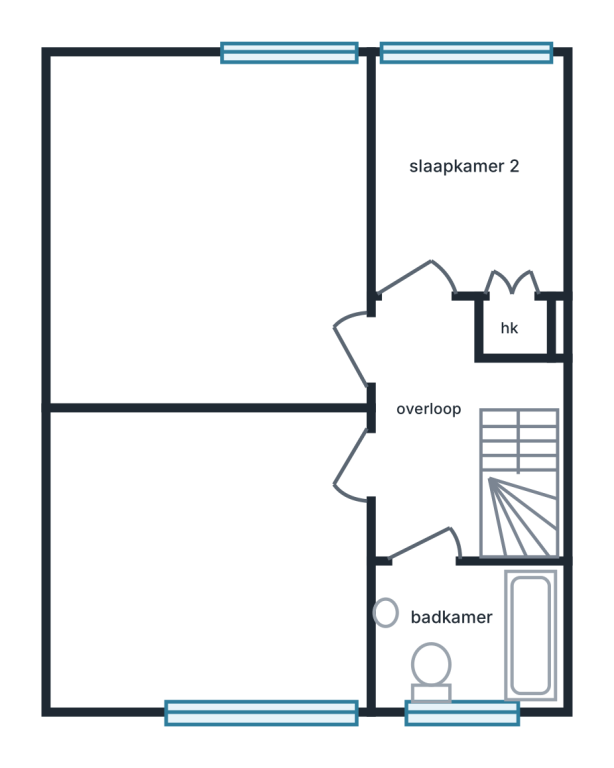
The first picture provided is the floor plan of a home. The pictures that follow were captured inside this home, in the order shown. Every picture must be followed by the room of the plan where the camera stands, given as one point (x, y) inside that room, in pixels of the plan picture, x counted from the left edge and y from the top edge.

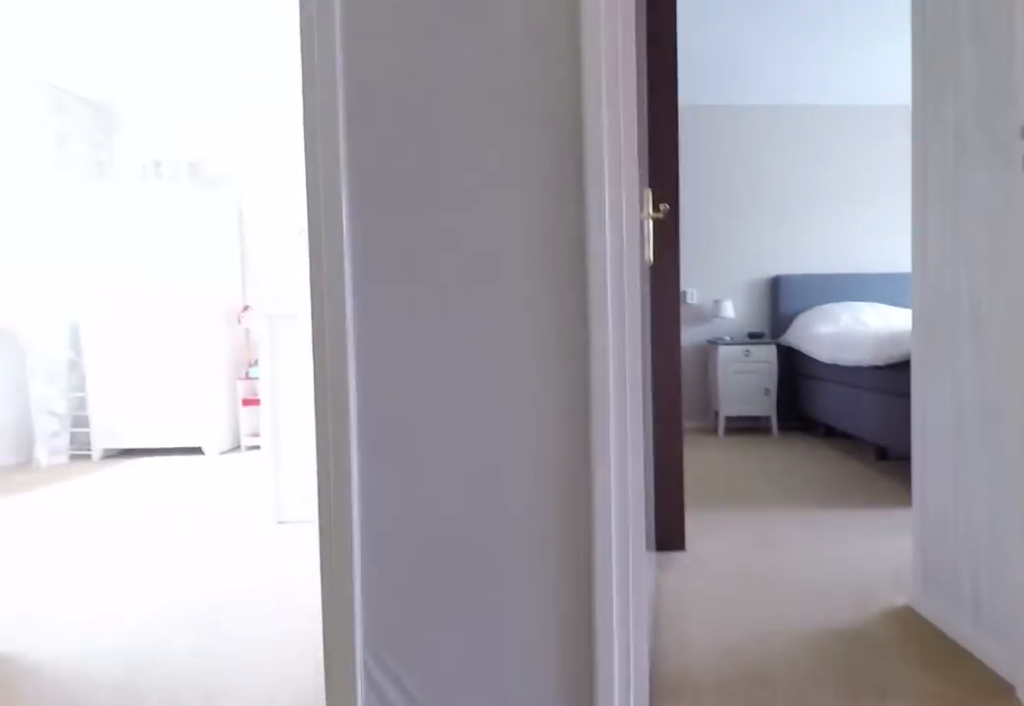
(436, 429)
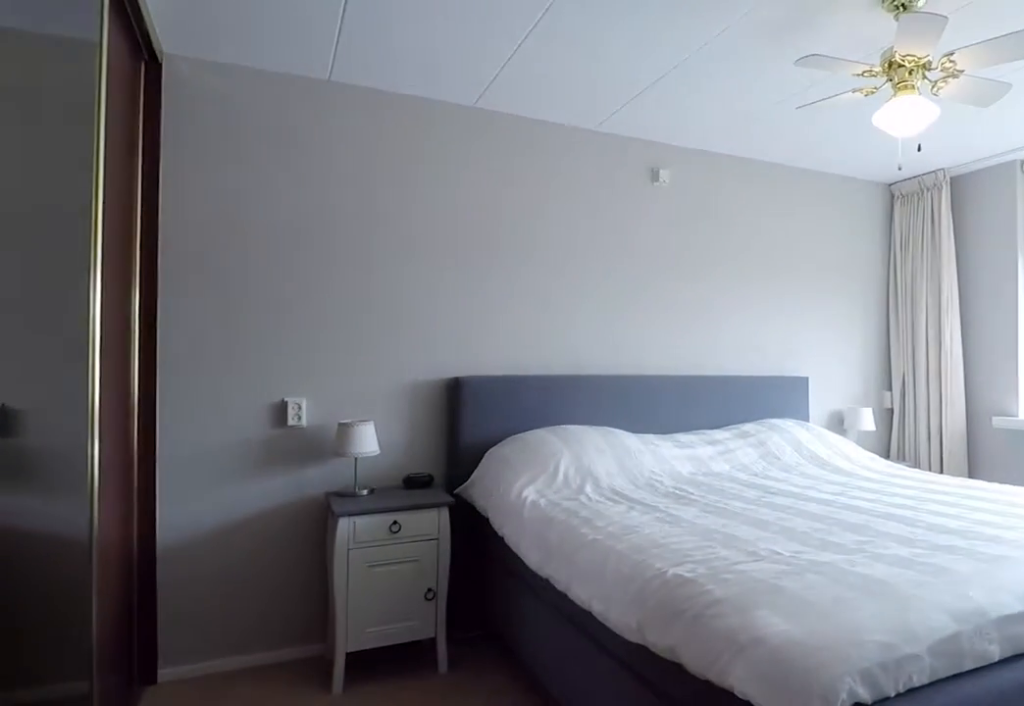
(210, 234)
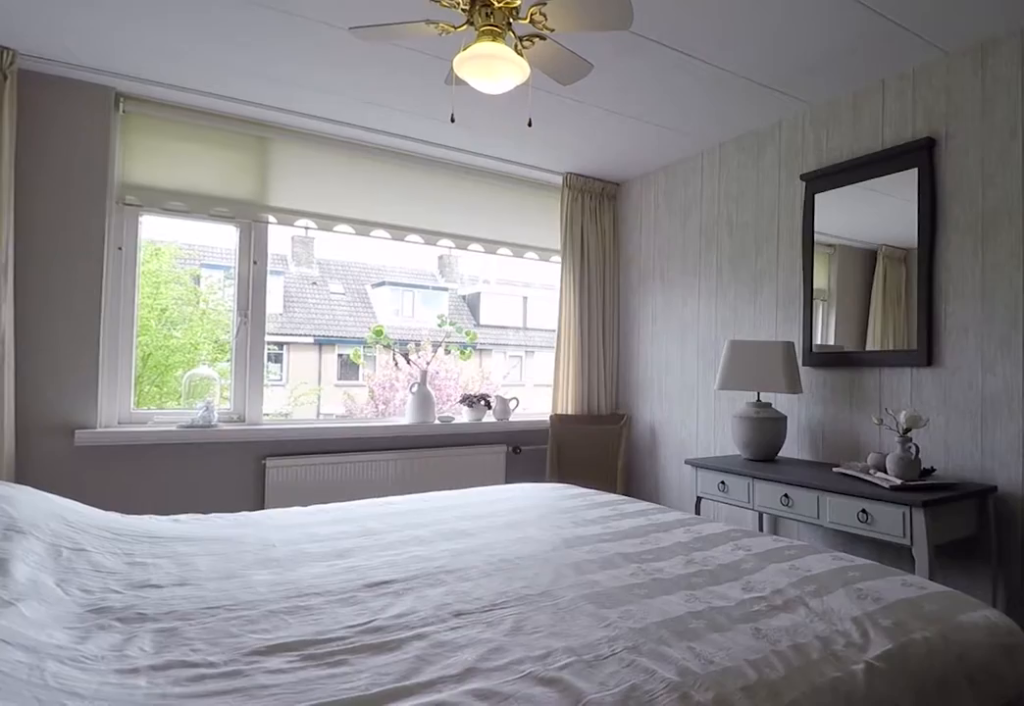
(210, 234)
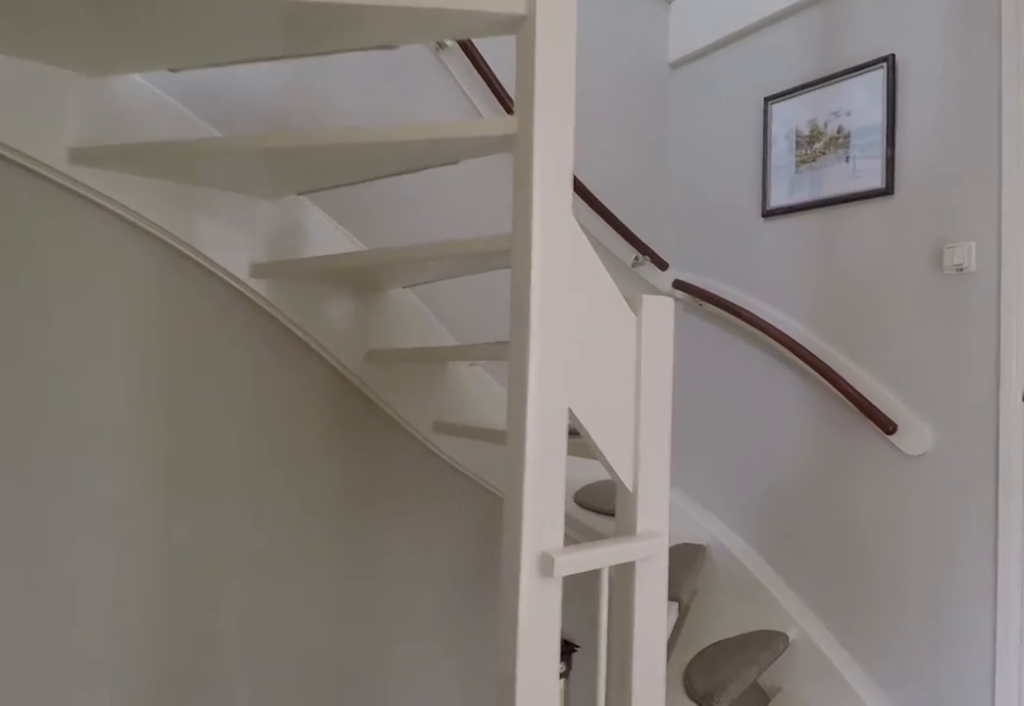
(437, 429)
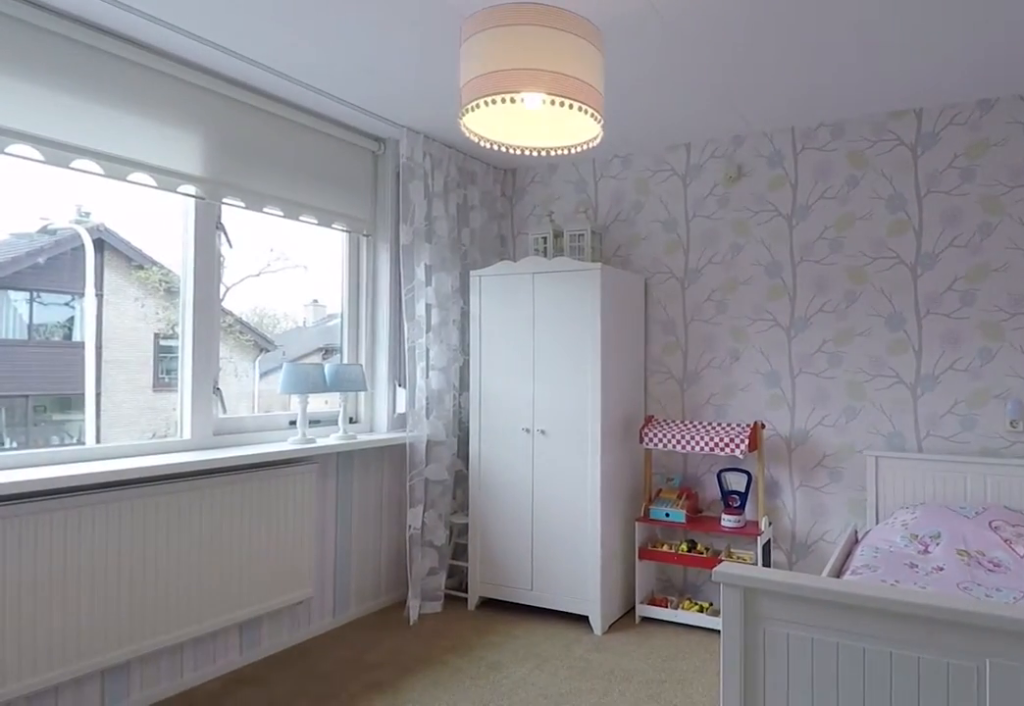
(69, 553)
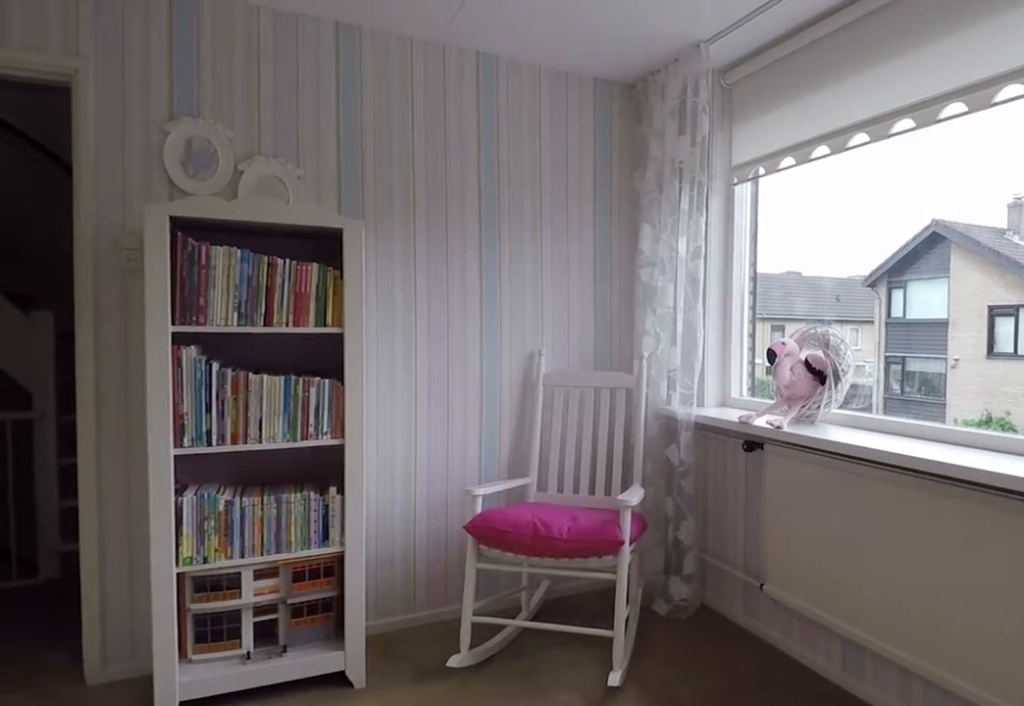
(69, 553)
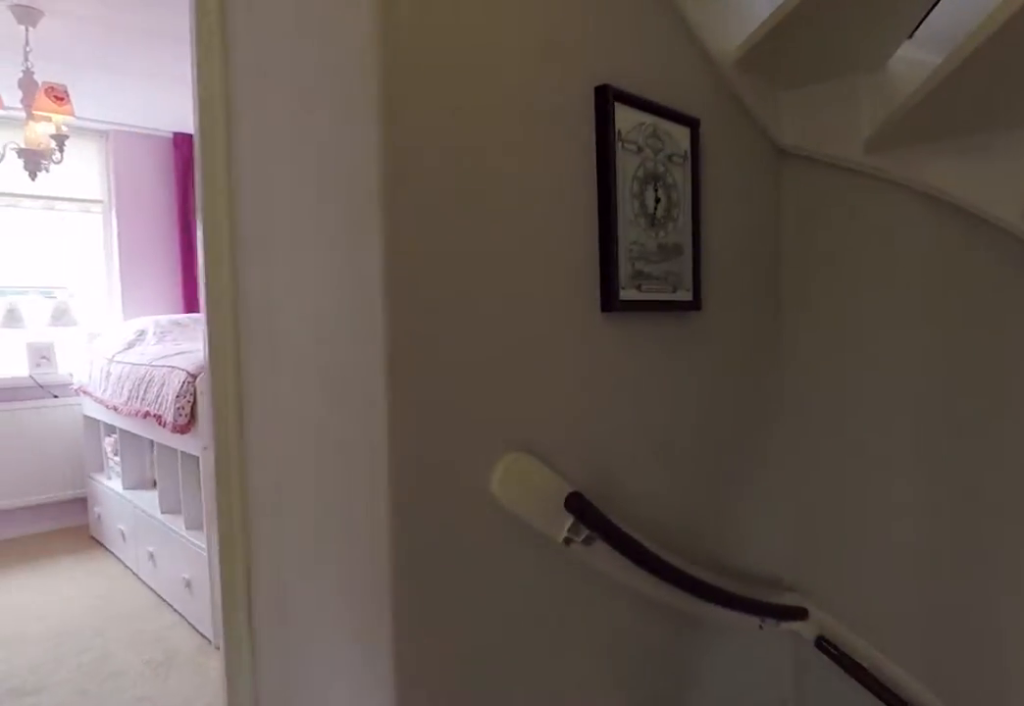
(436, 429)
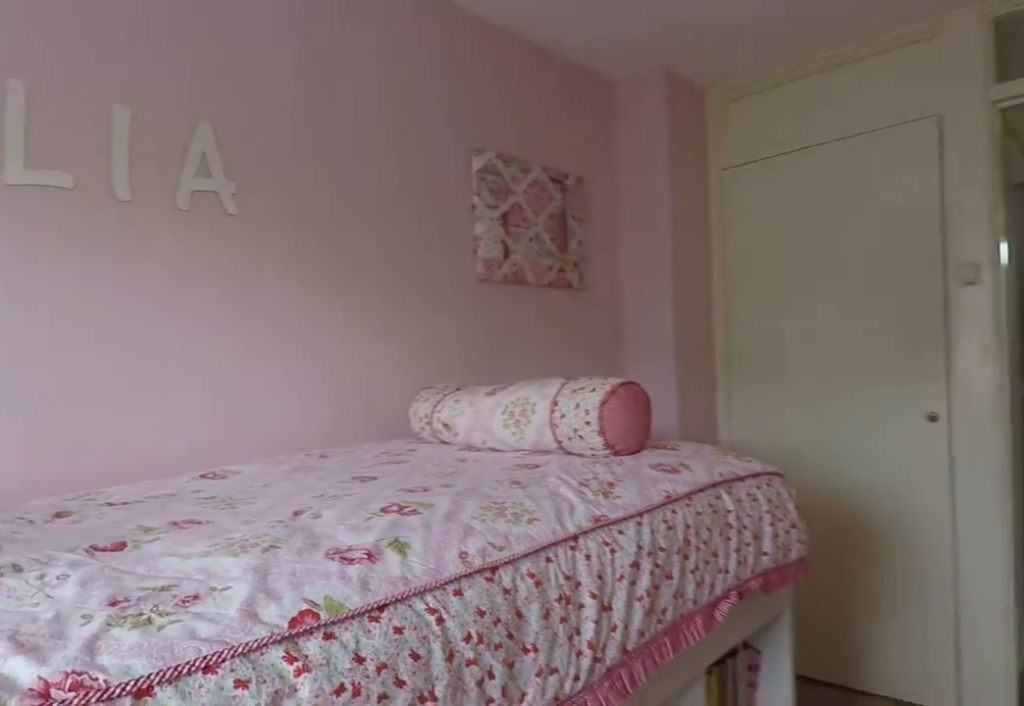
(468, 176)
